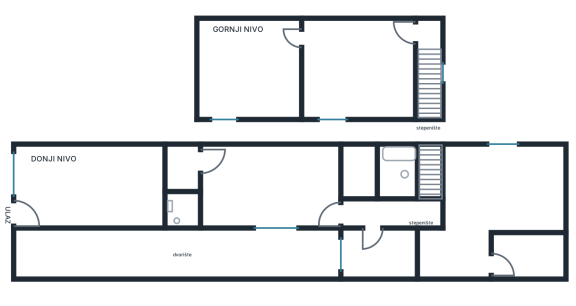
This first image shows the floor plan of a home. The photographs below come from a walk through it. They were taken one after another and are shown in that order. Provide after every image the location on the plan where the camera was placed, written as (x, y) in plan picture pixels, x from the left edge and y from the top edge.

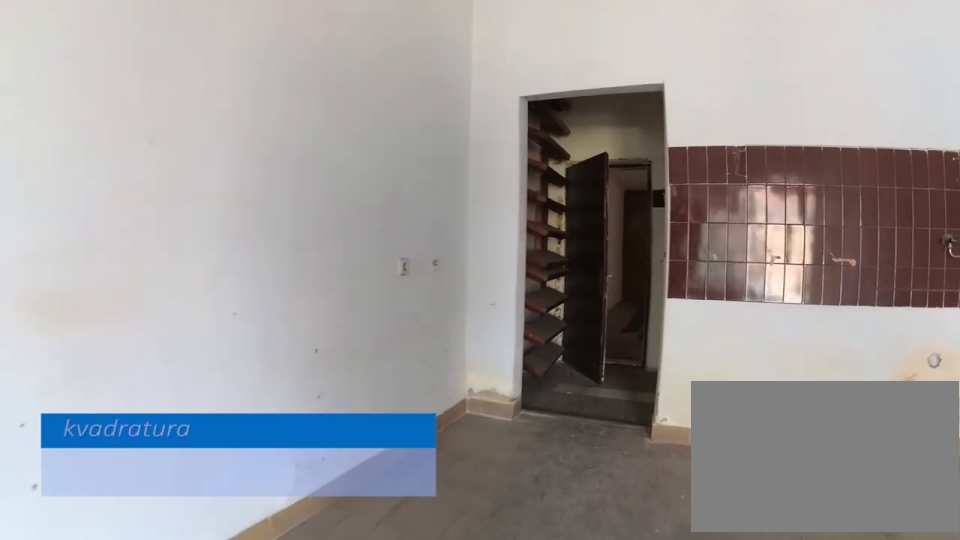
(98, 179)
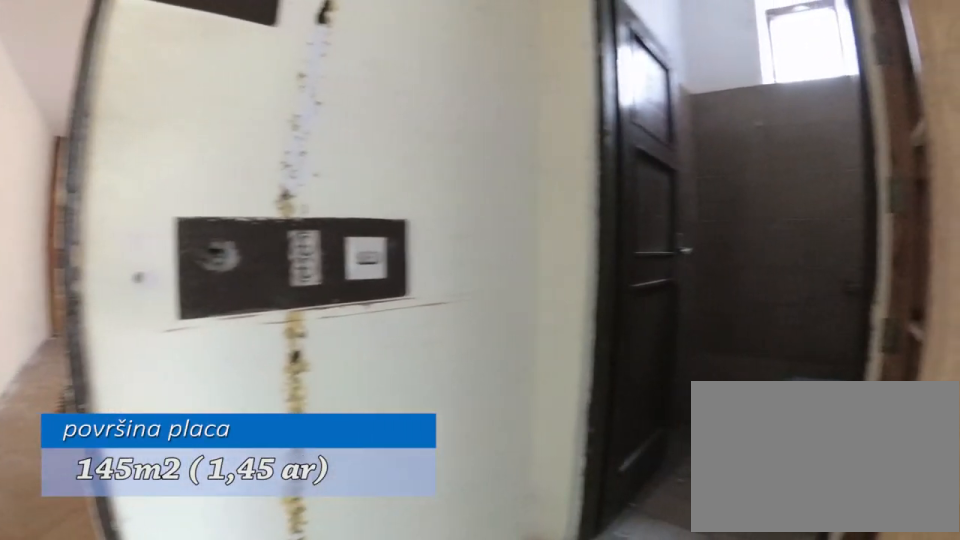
(172, 161)
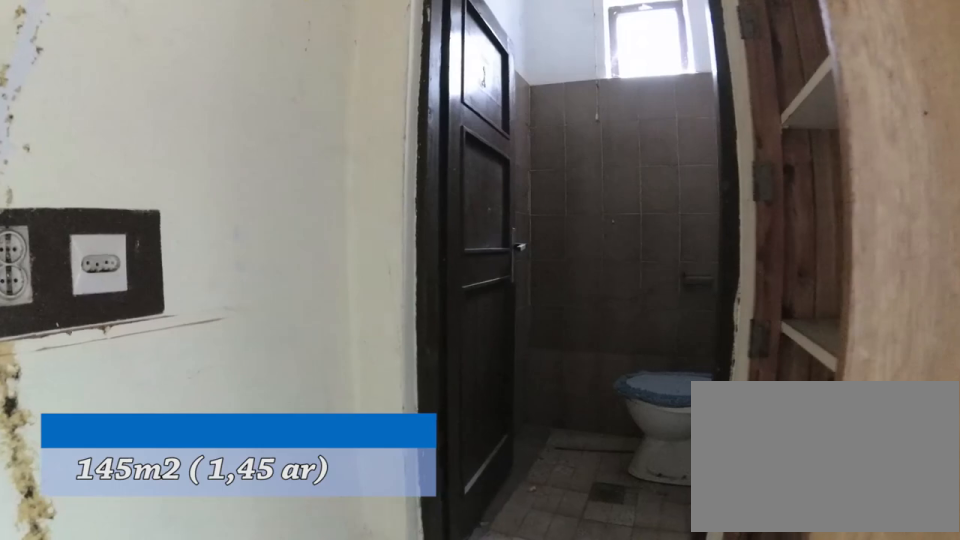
(183, 160)
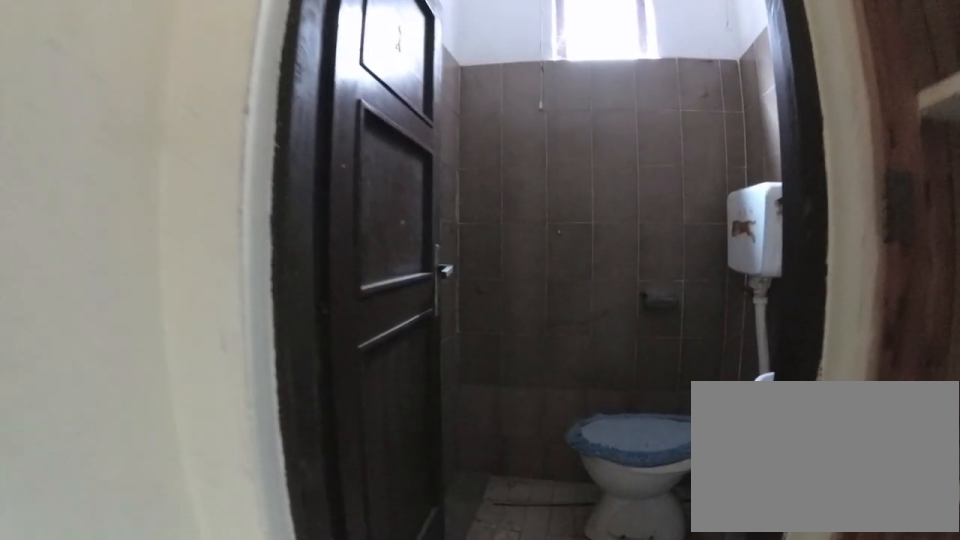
(183, 167)
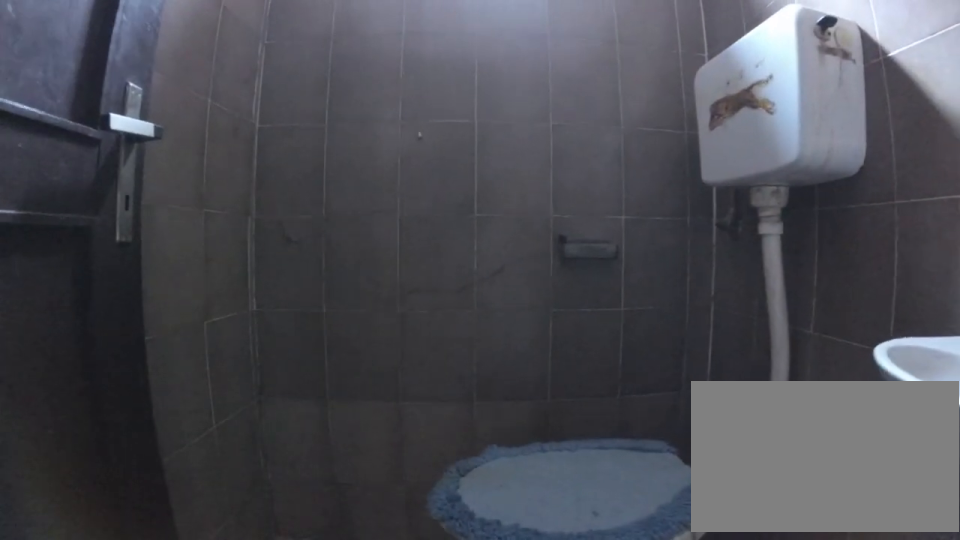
(183, 180)
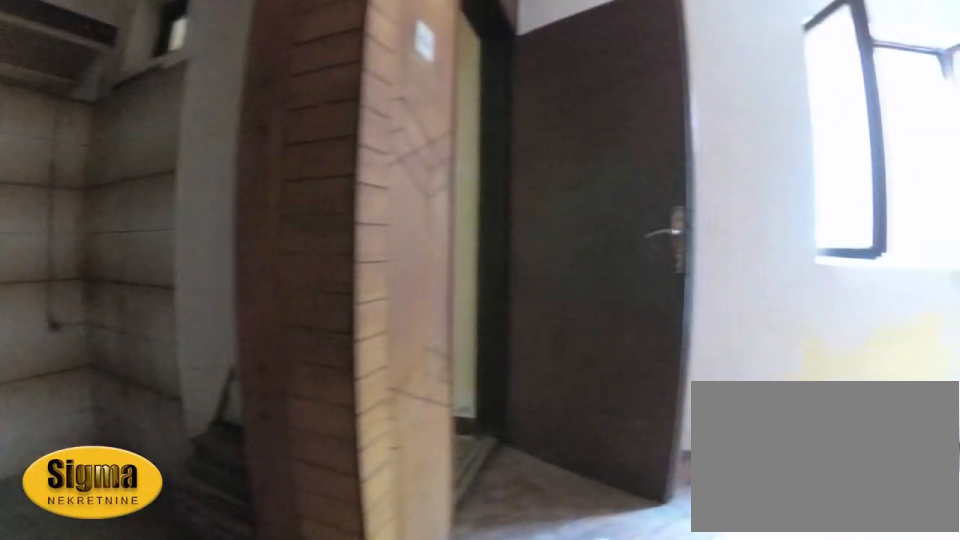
(325, 147)
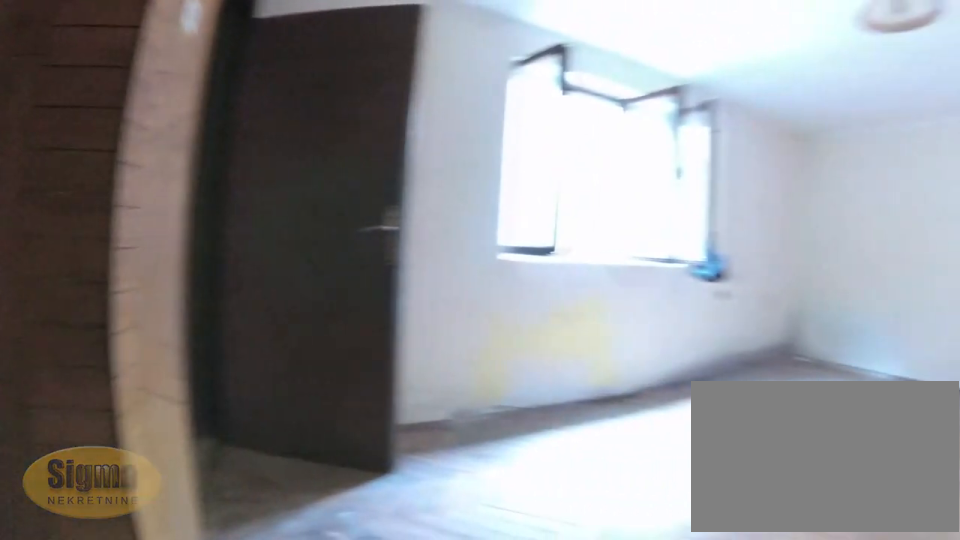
(333, 148)
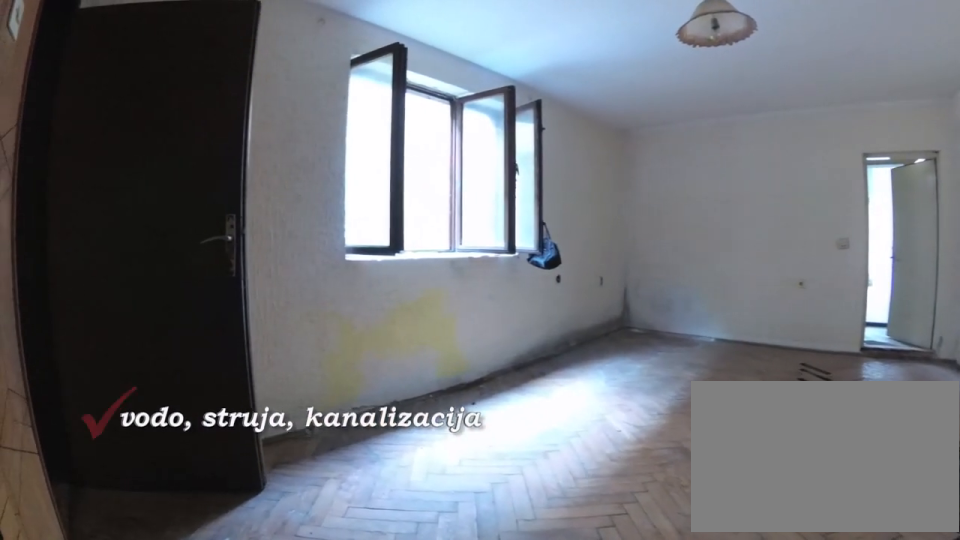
(338, 152)
